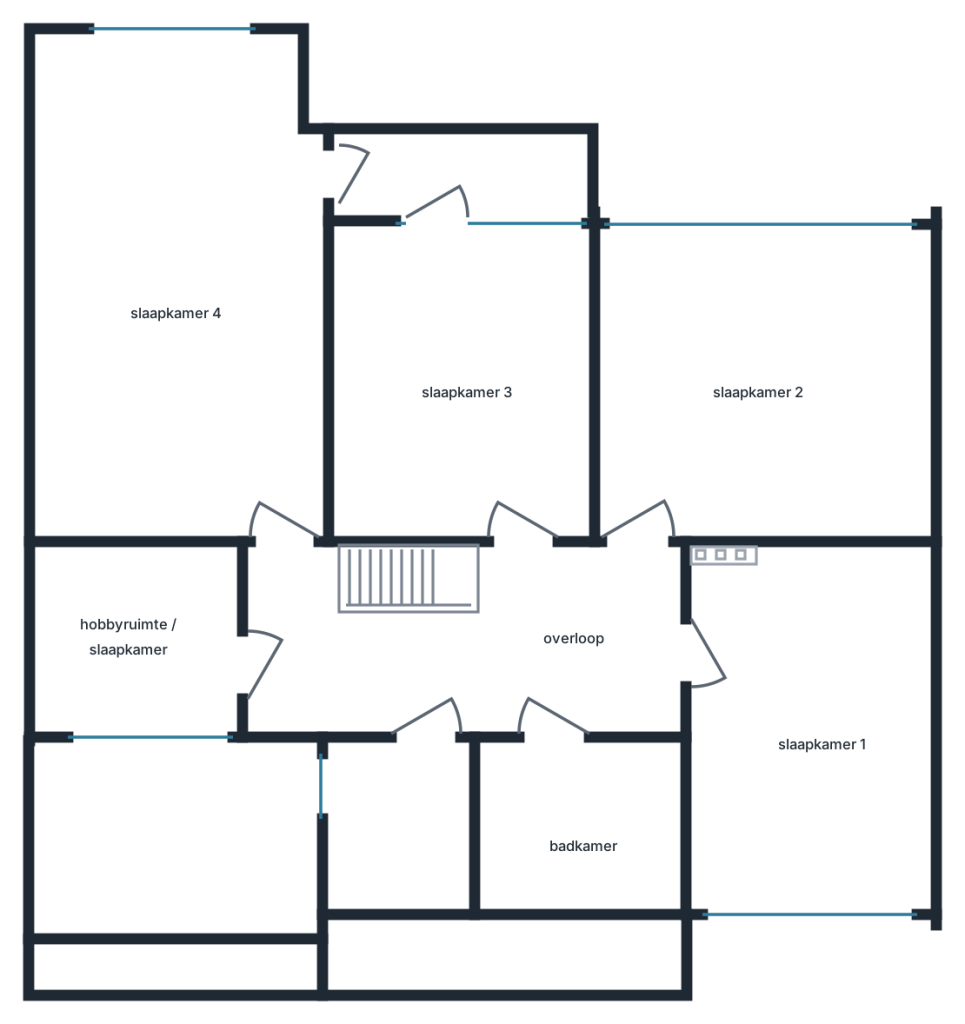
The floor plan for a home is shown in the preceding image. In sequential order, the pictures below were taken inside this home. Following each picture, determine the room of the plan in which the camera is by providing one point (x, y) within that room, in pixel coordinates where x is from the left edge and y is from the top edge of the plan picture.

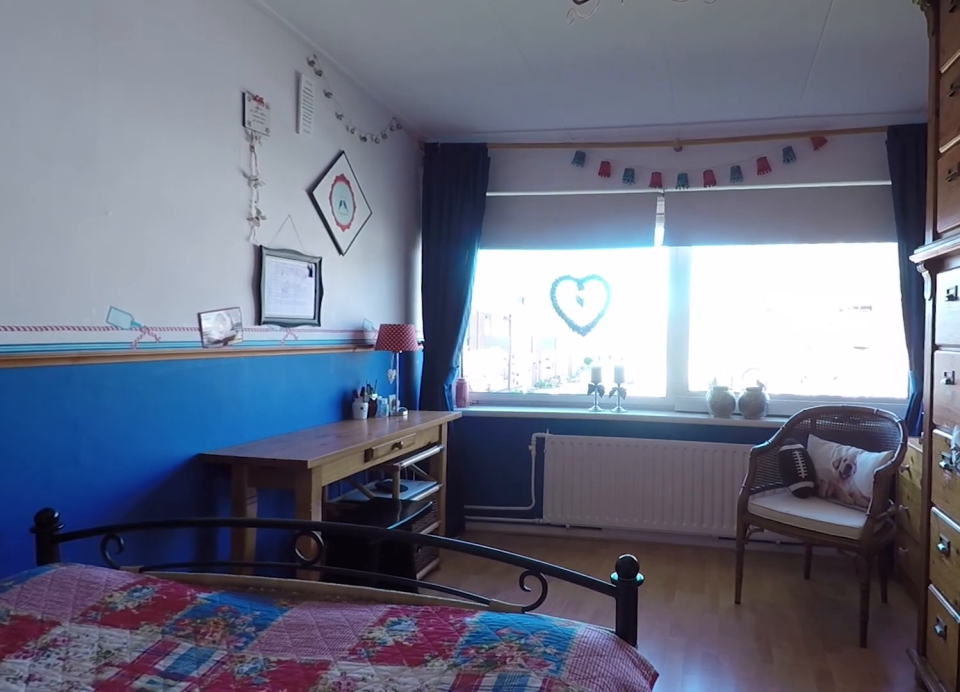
(809, 731)
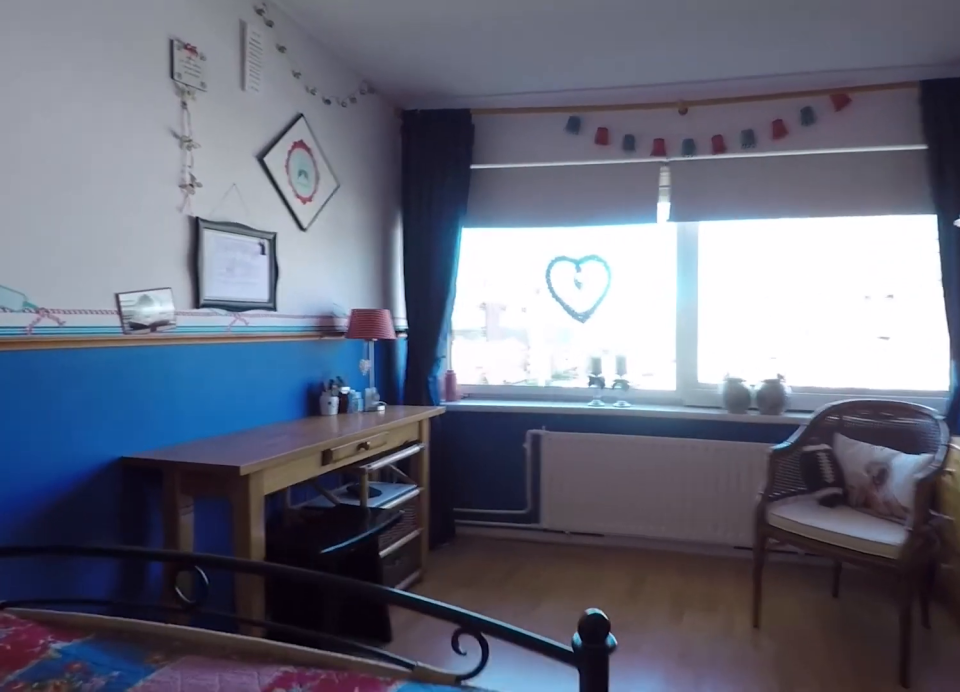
(809, 731)
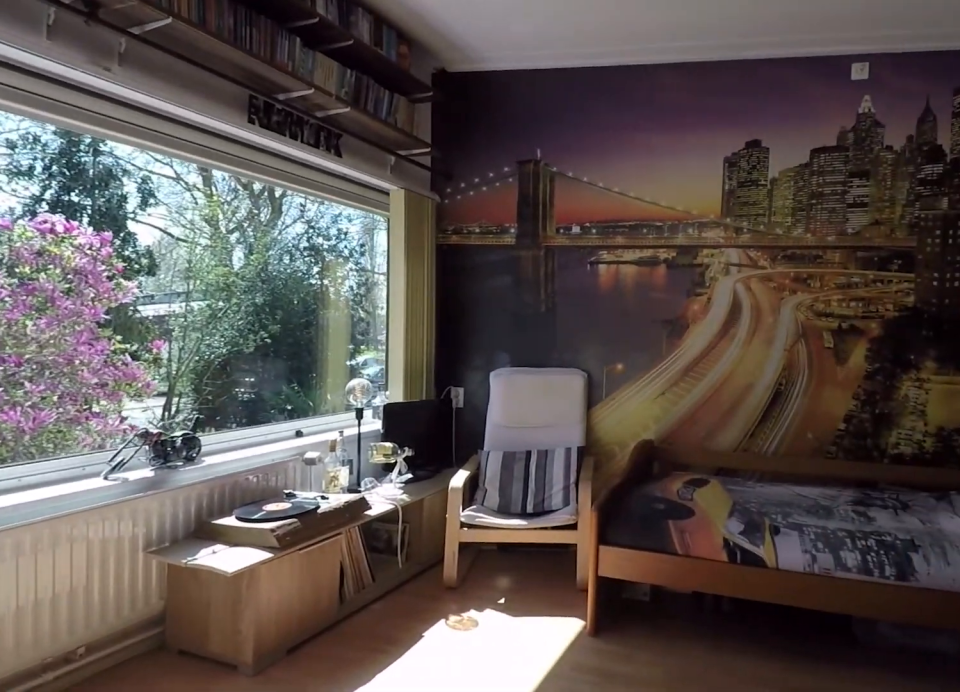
(762, 383)
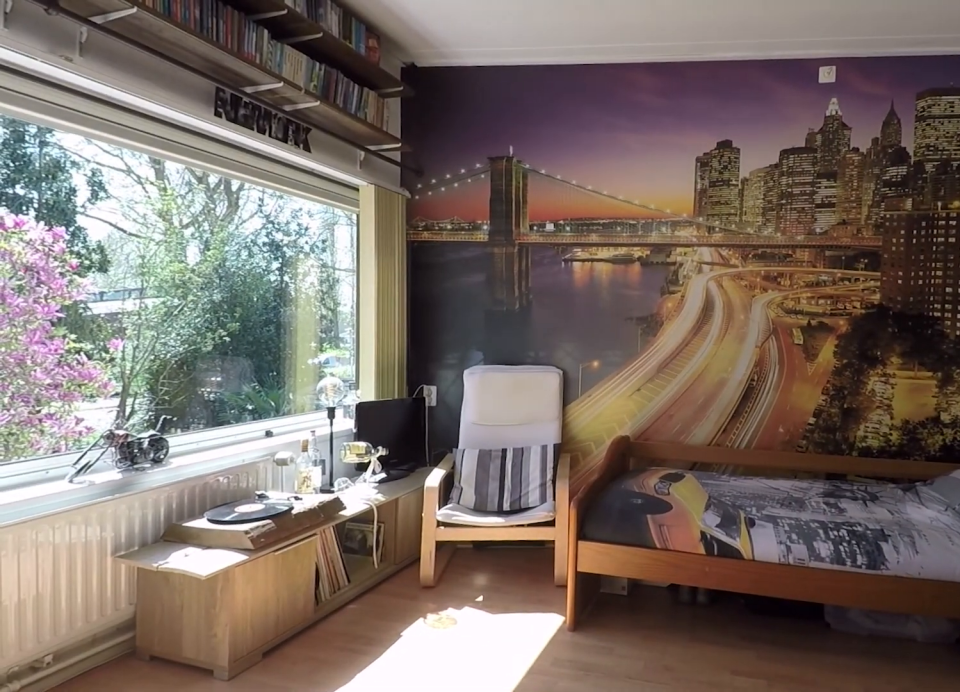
(762, 383)
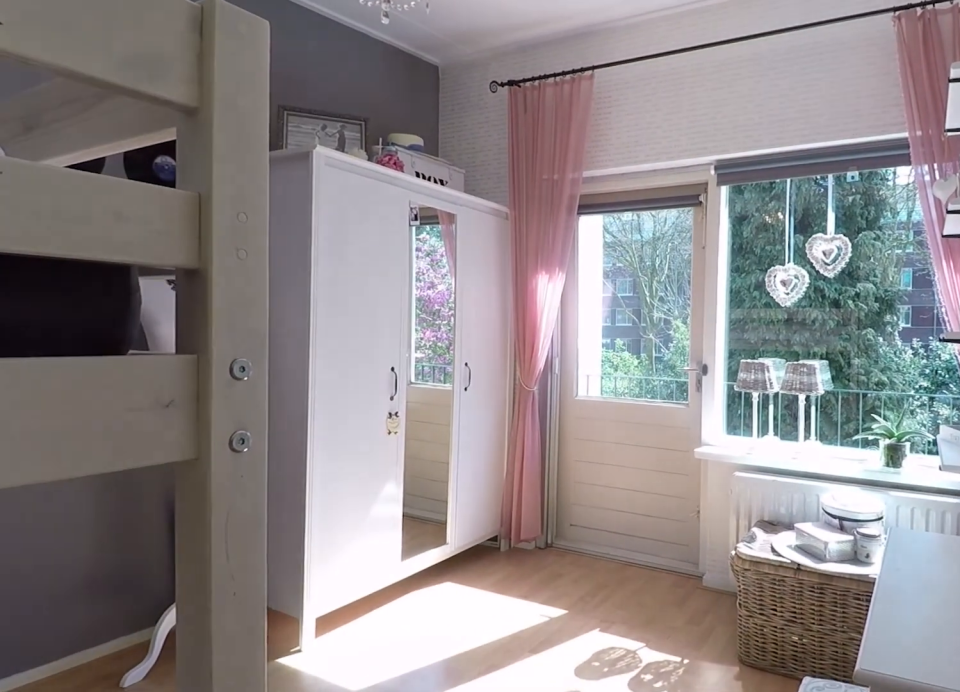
(450, 377)
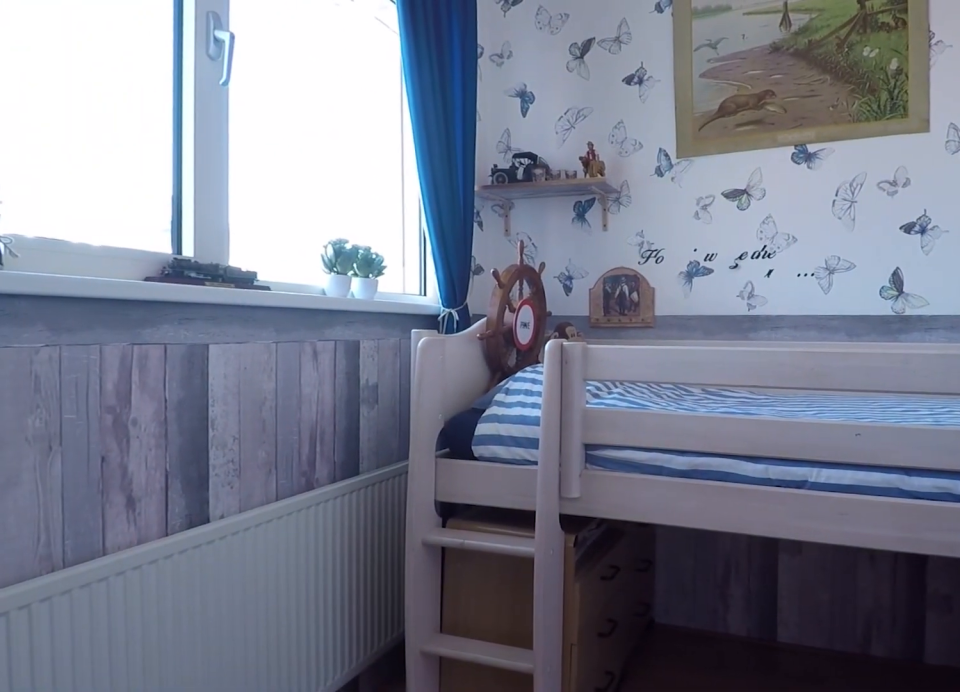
(140, 645)
